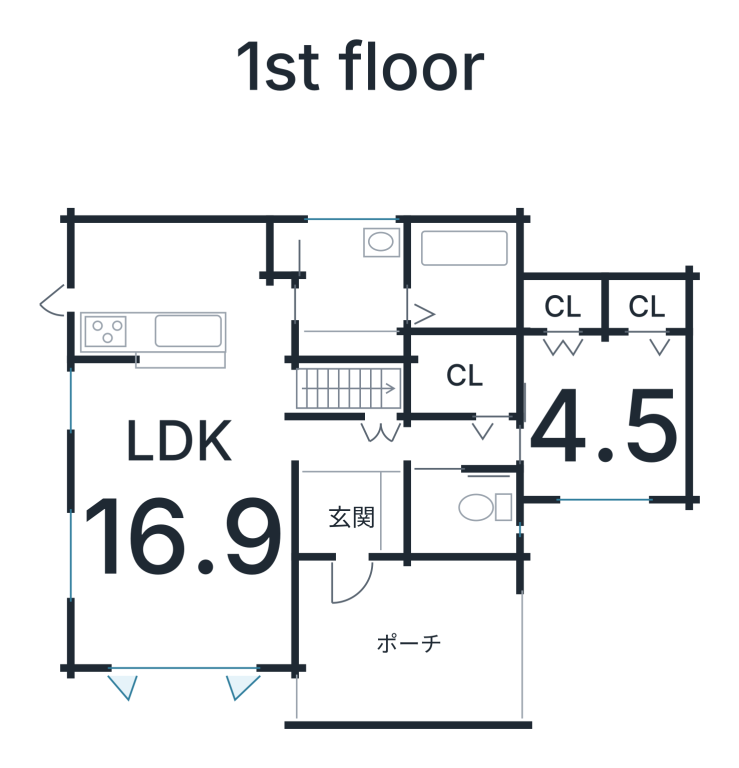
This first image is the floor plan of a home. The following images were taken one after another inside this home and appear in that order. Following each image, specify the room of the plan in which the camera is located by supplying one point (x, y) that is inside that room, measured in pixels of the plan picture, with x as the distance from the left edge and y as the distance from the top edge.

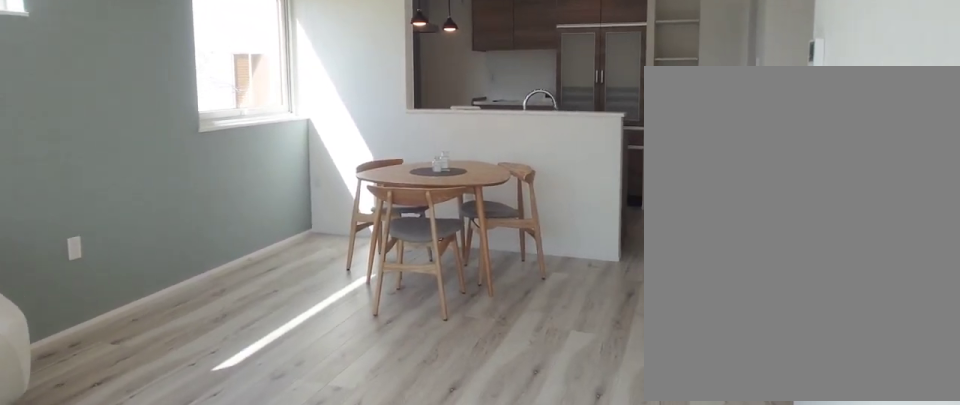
(185, 517)
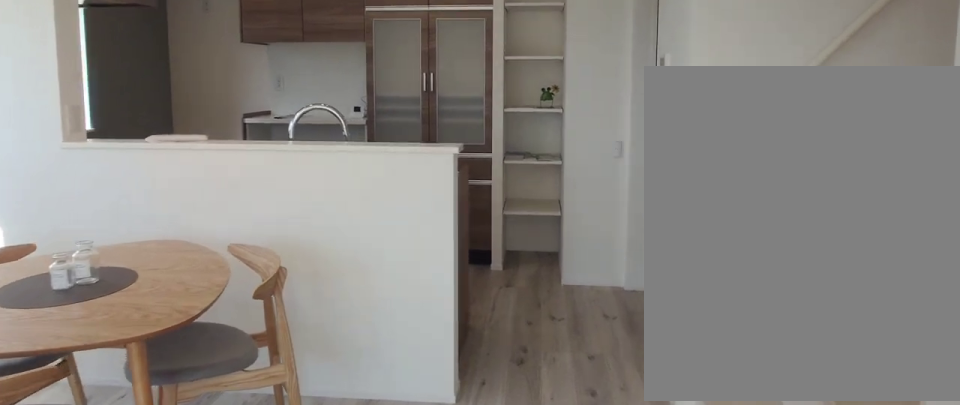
(185, 517)
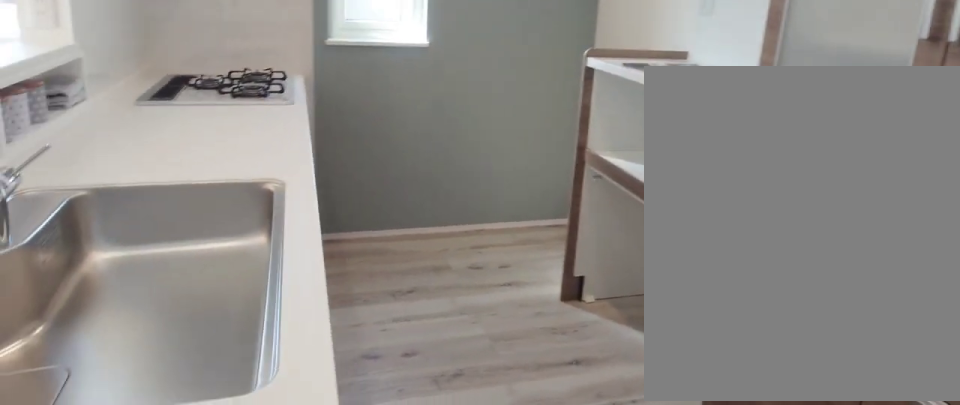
(183, 285)
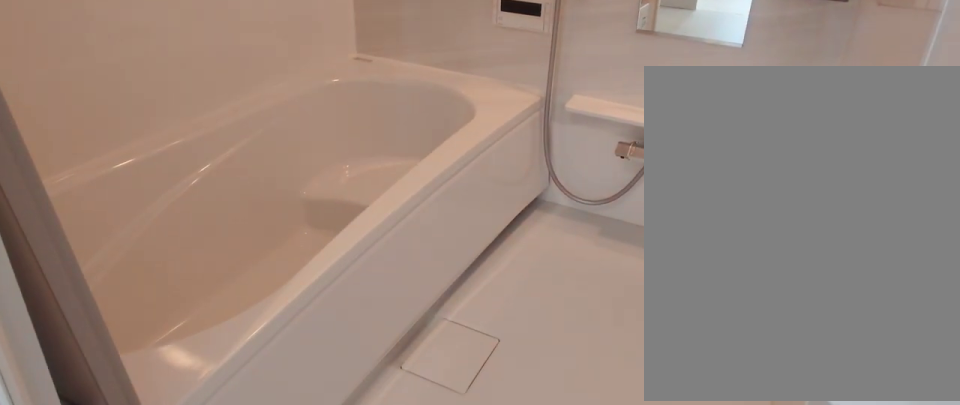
(460, 280)
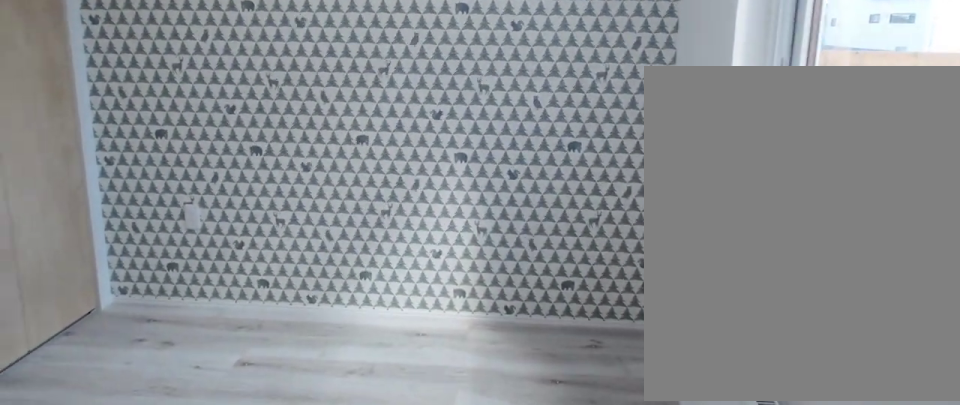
(600, 413)
